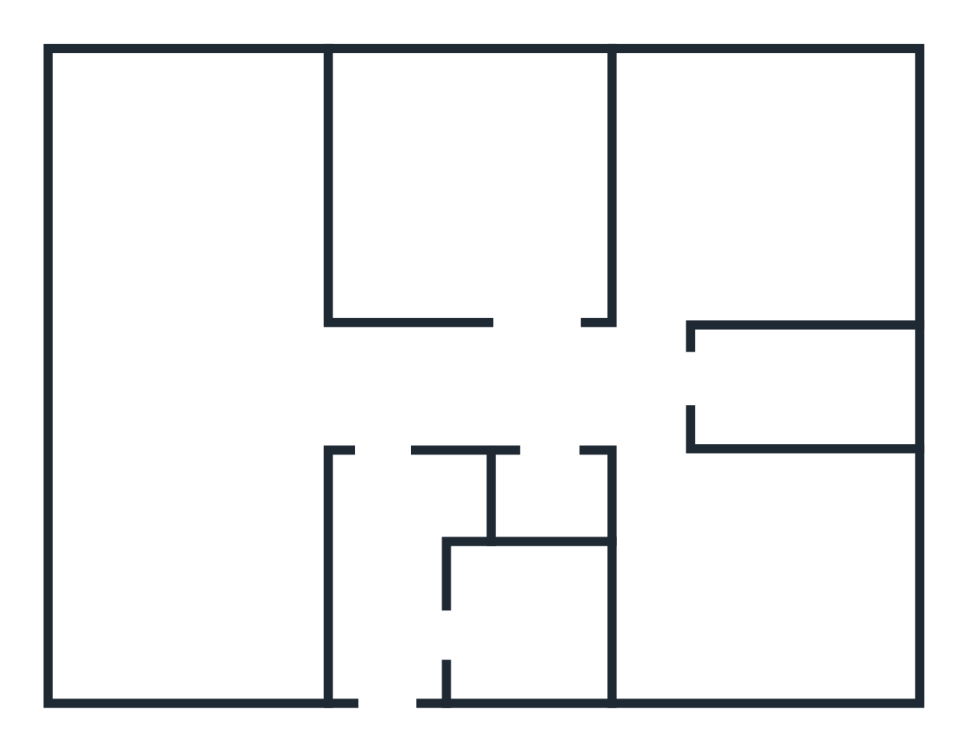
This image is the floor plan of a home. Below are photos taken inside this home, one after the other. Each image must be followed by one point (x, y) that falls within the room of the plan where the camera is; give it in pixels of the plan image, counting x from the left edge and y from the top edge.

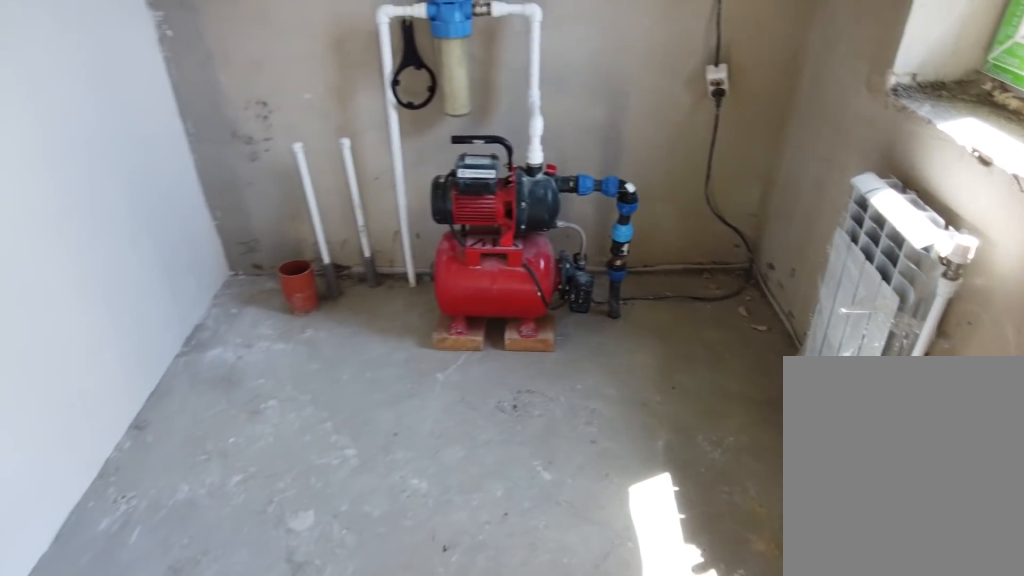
(494, 665)
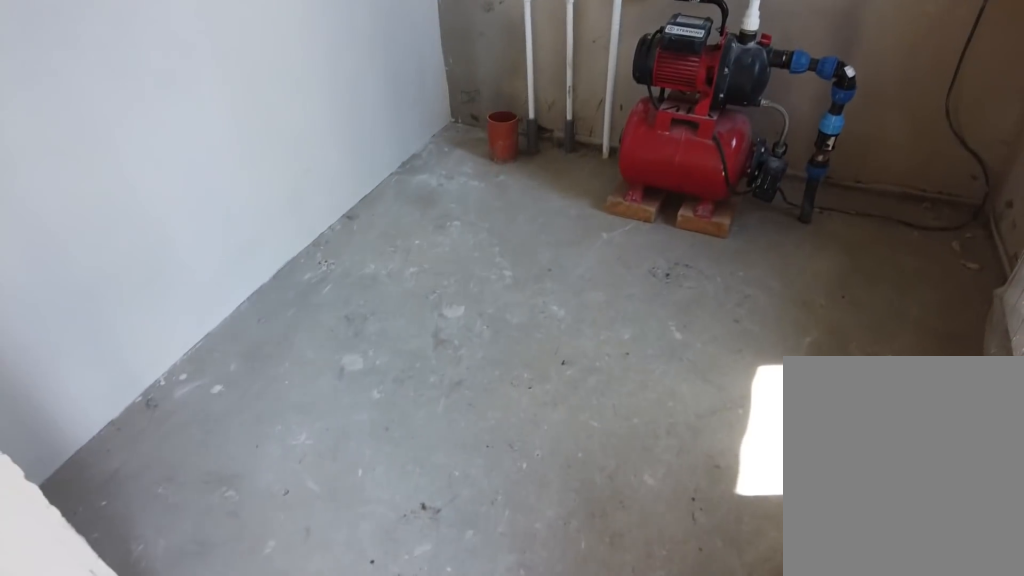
(494, 665)
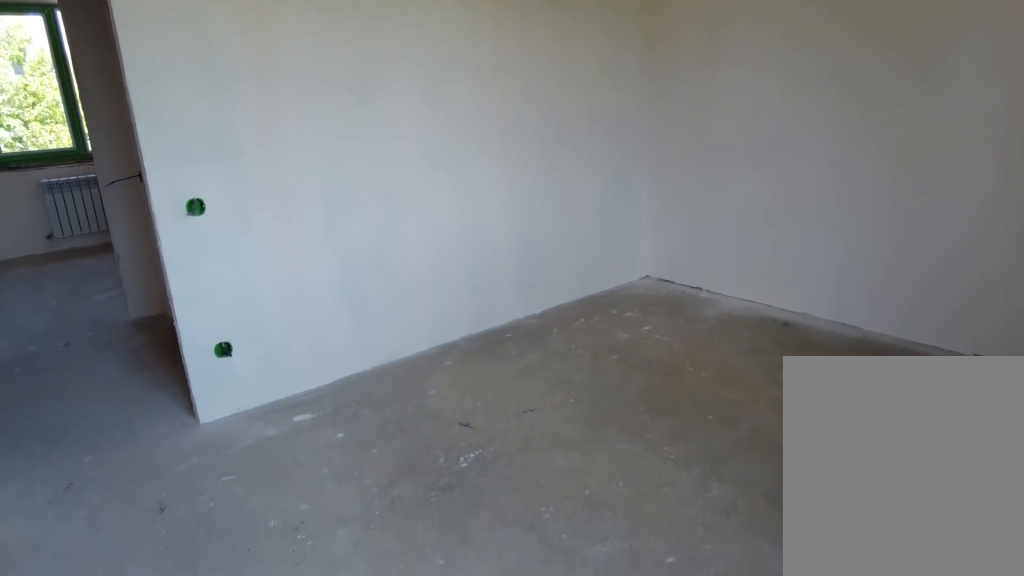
(700, 607)
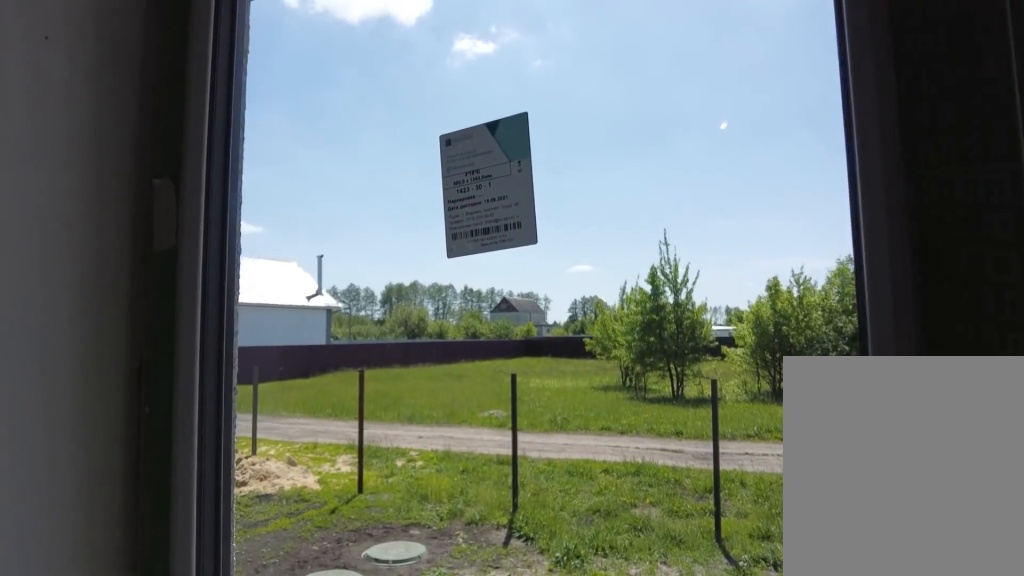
(700, 607)
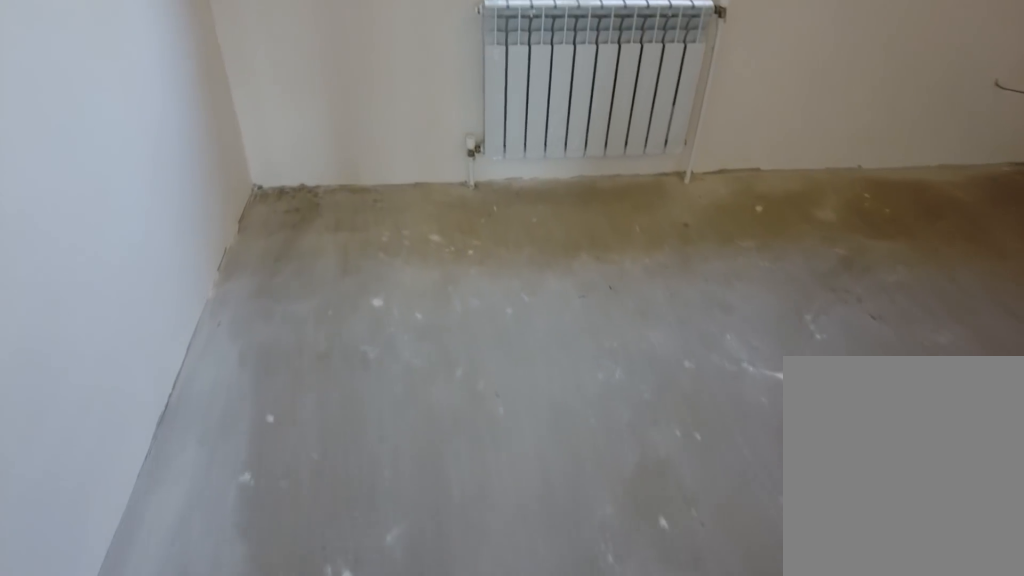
(674, 266)
